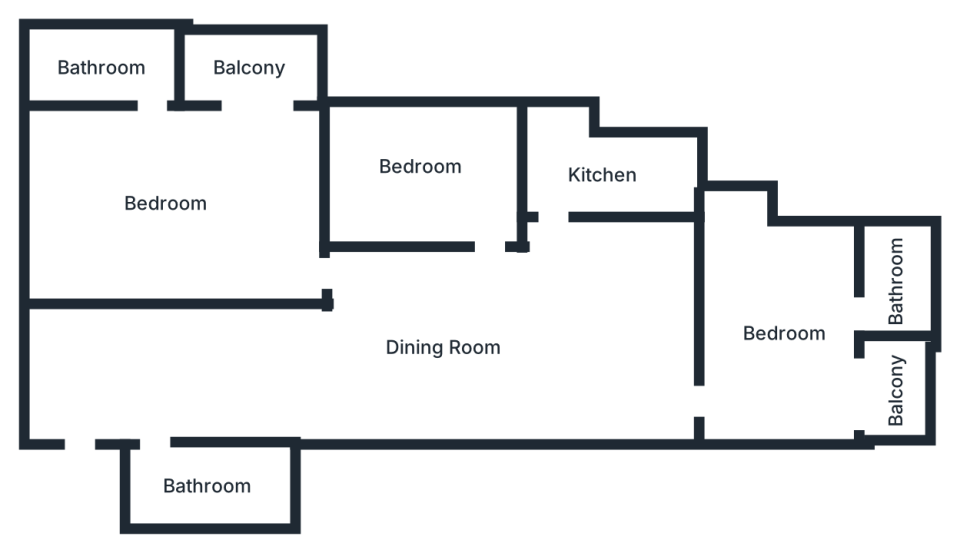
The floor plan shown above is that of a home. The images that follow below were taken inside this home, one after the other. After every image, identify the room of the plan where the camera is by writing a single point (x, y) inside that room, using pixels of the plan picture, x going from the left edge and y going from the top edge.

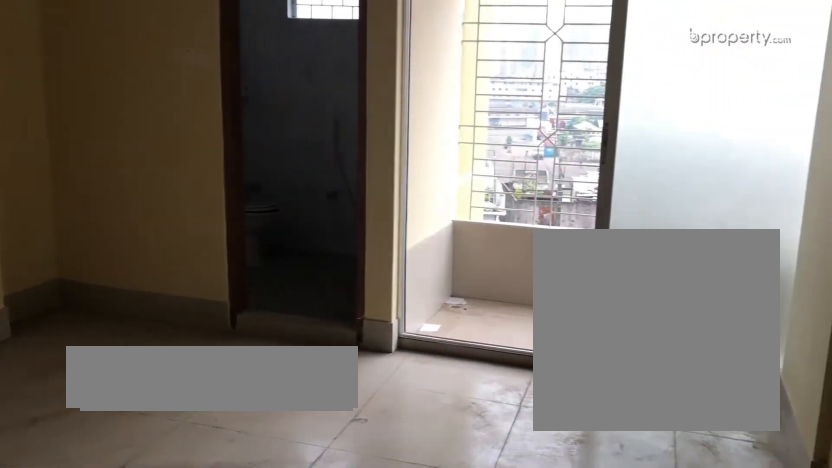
(171, 212)
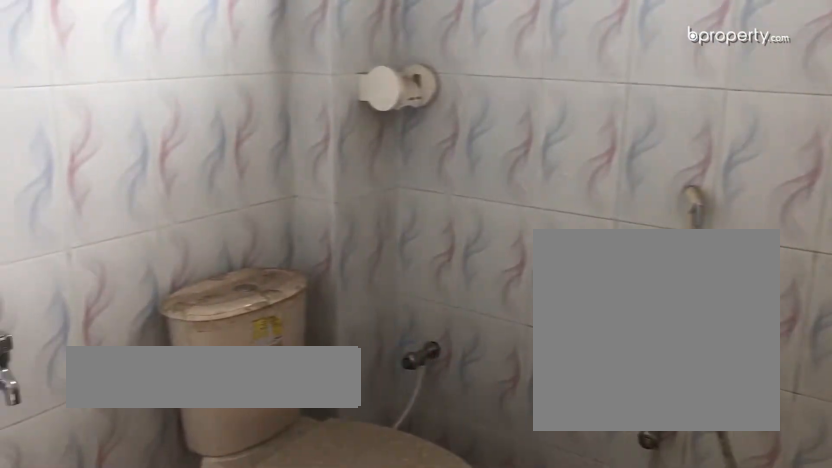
(104, 63)
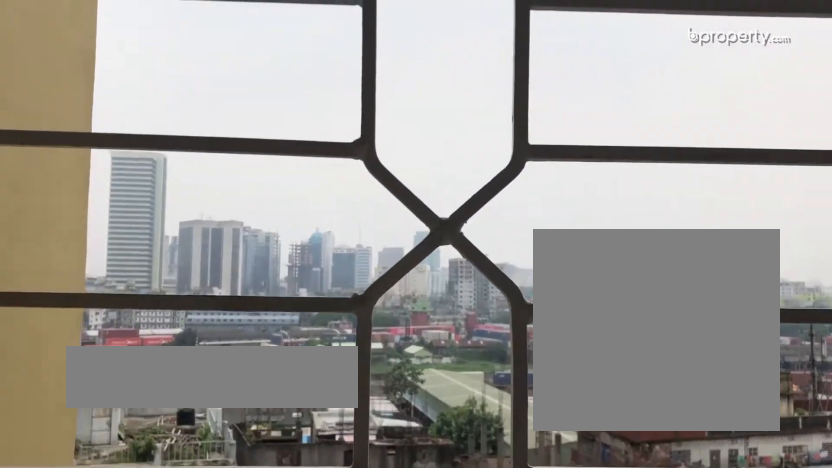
(249, 64)
